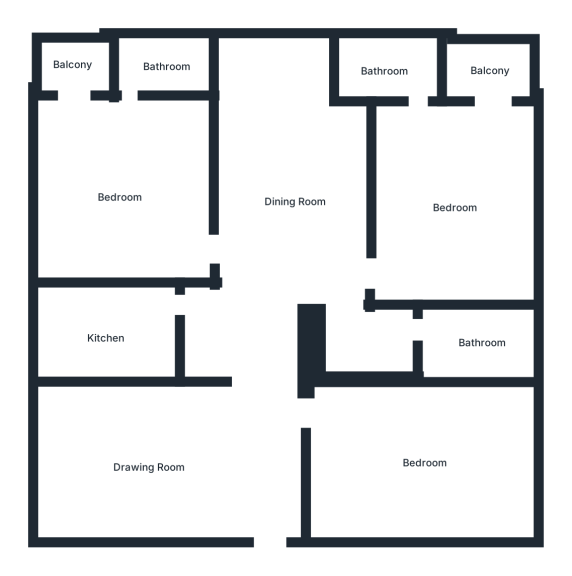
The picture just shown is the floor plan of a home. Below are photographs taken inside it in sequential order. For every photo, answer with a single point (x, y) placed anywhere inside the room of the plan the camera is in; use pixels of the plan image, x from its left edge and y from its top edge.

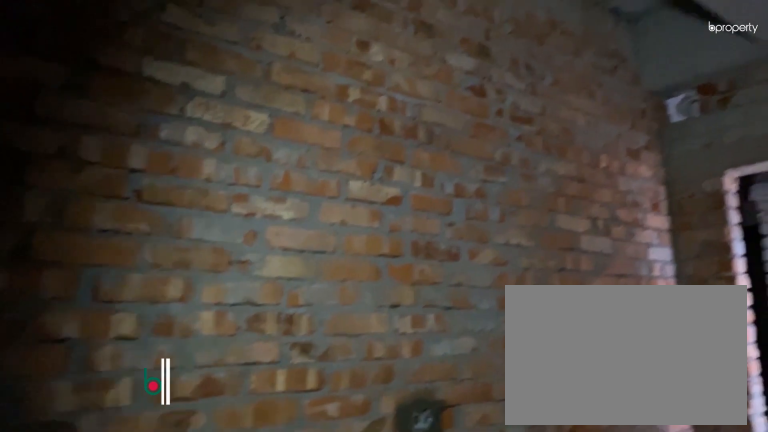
(106, 339)
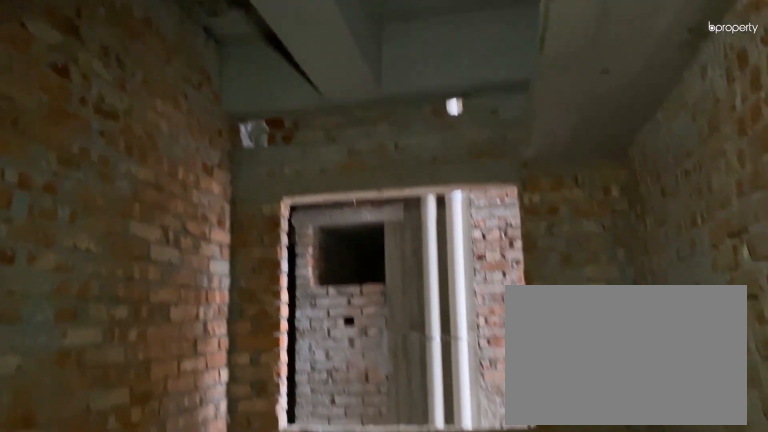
(106, 339)
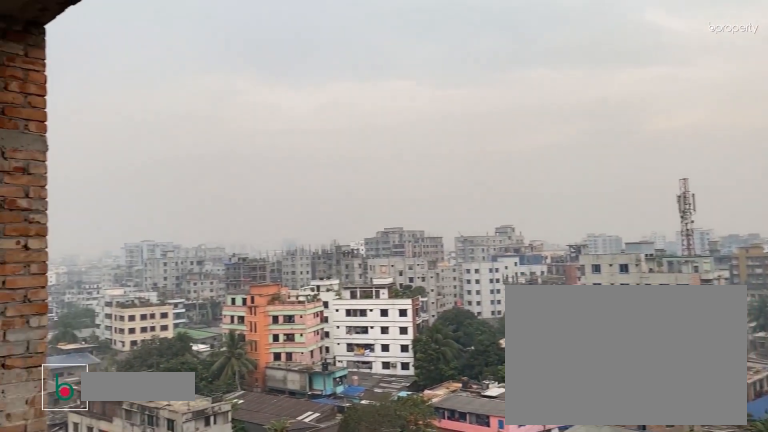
(70, 63)
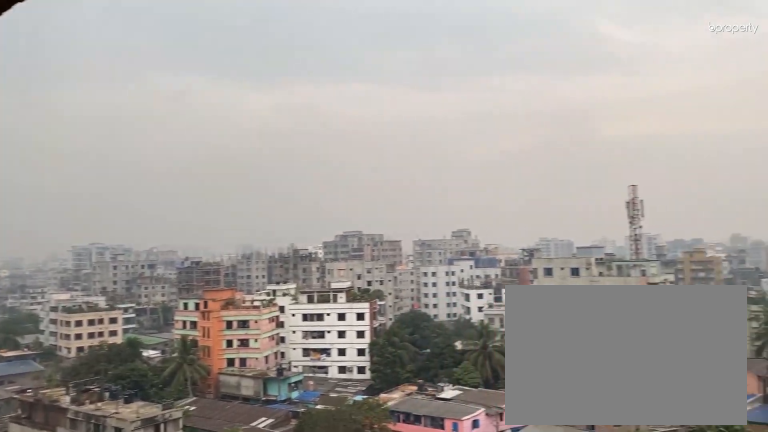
(70, 63)
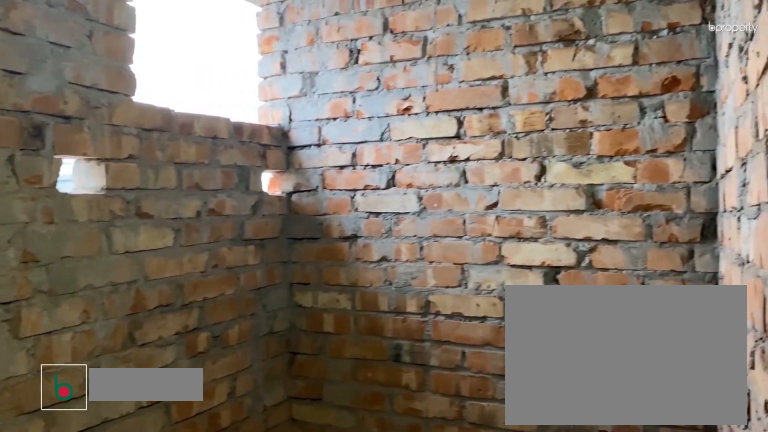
(166, 67)
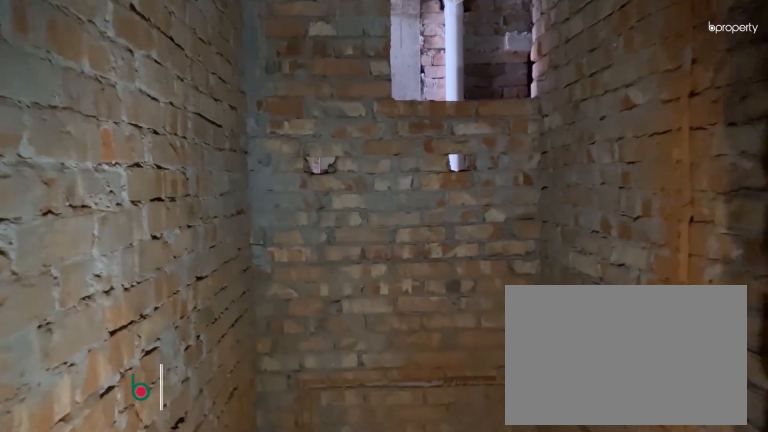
(483, 343)
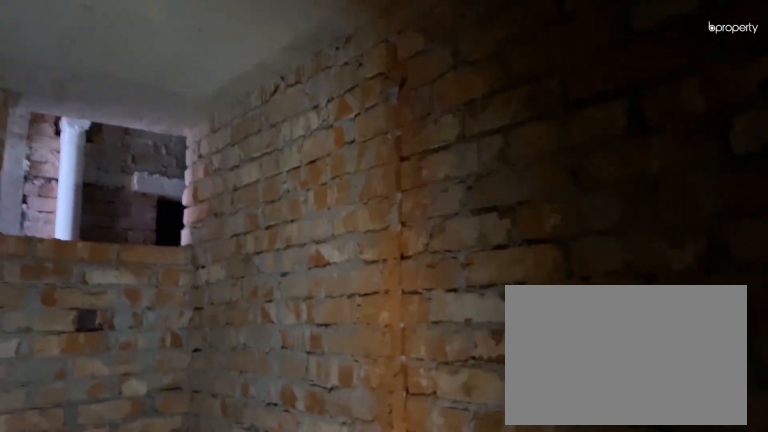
(483, 343)
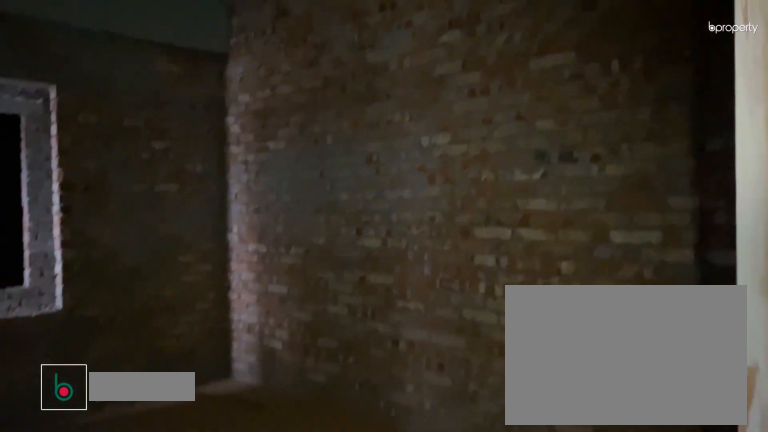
(426, 464)
